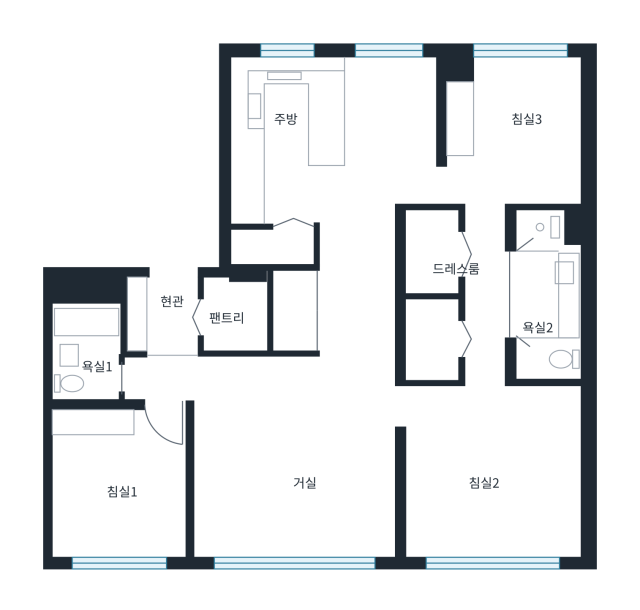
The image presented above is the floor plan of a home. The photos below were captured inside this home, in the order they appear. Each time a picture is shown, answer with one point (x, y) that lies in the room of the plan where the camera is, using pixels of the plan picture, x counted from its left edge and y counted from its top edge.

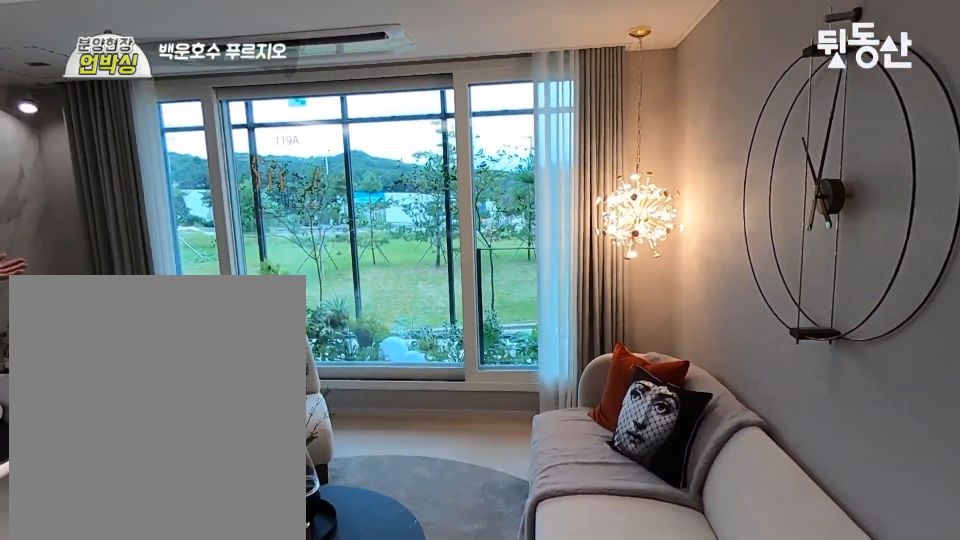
(307, 499)
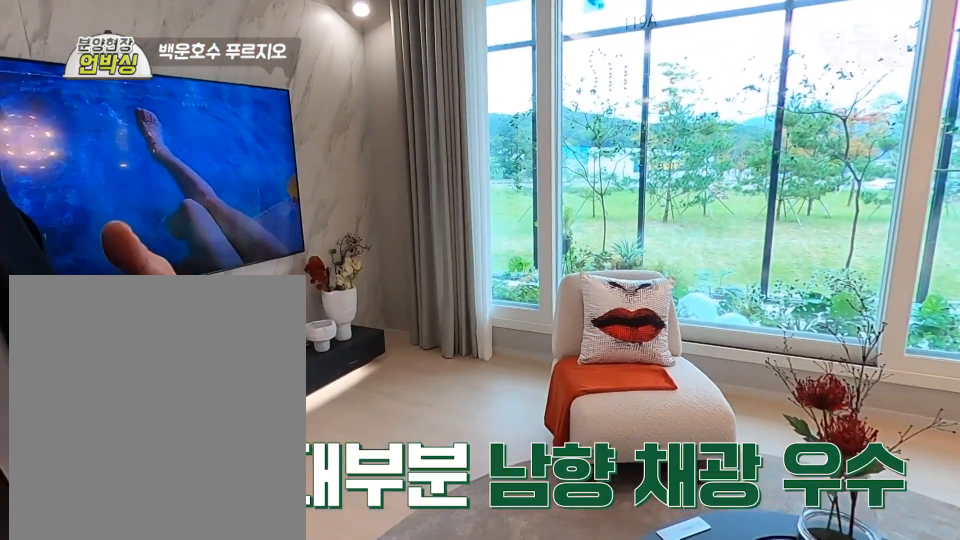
(307, 499)
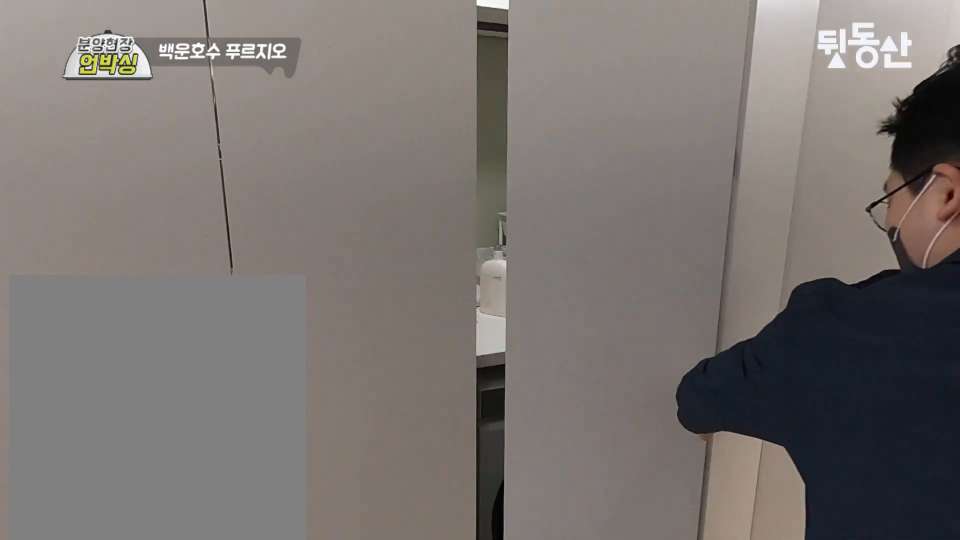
(358, 324)
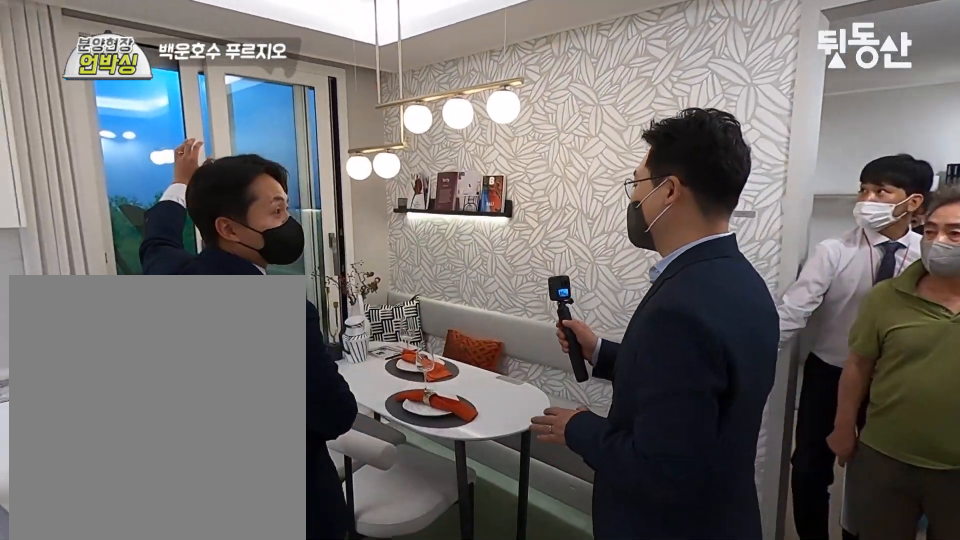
(387, 153)
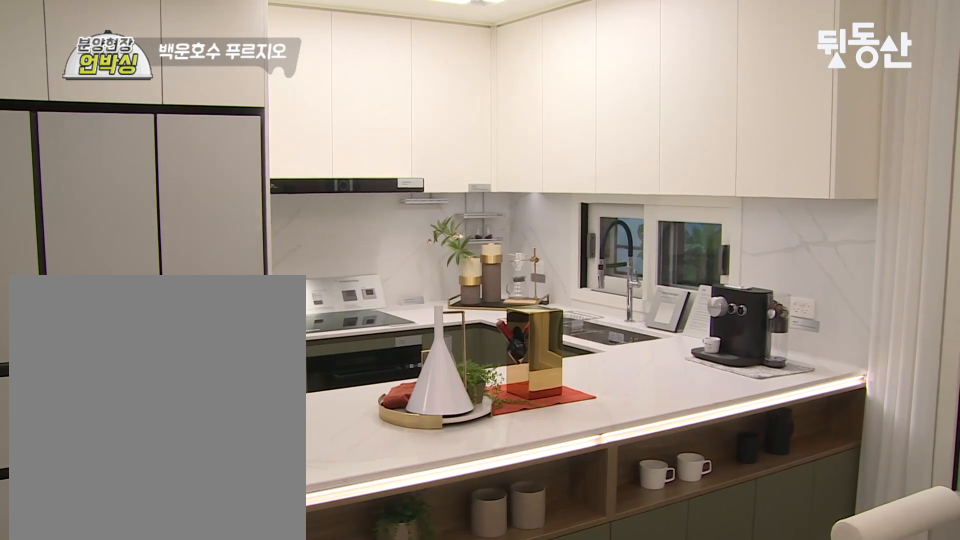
(389, 154)
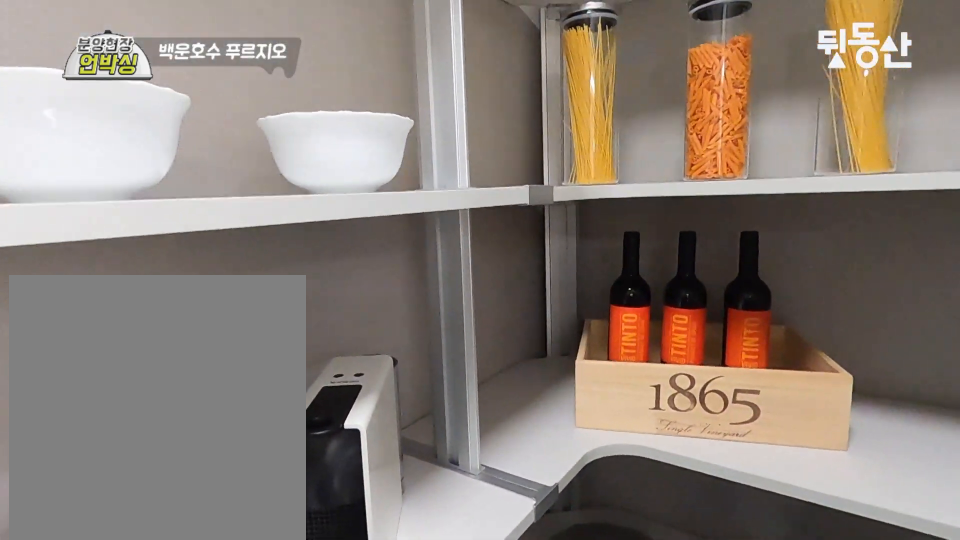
(295, 232)
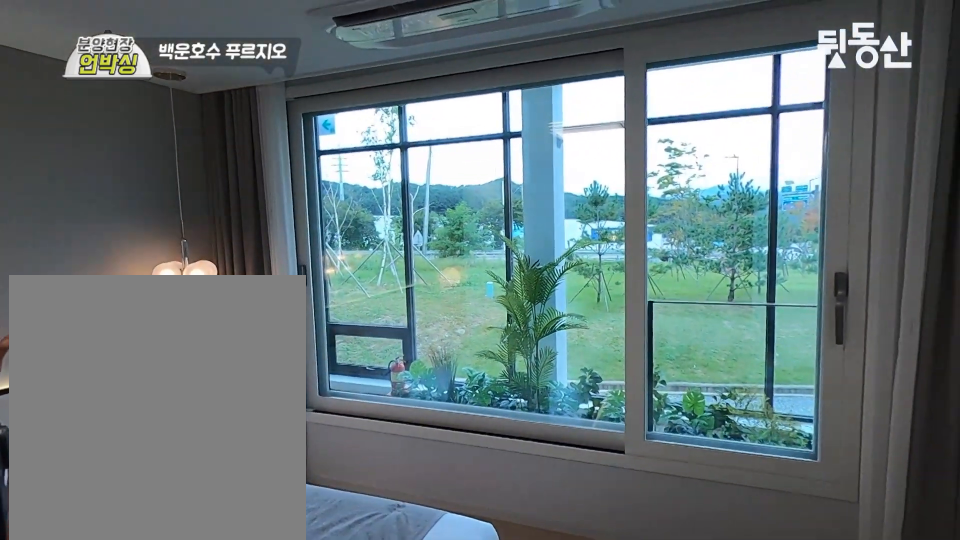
(491, 497)
